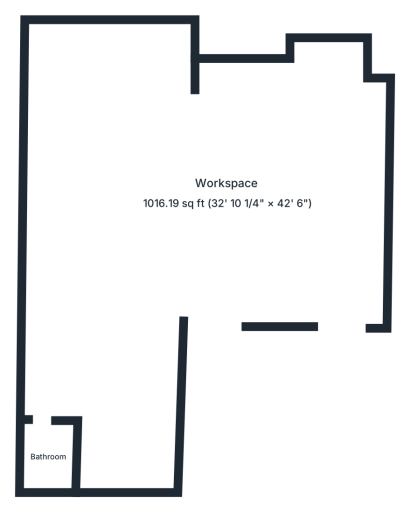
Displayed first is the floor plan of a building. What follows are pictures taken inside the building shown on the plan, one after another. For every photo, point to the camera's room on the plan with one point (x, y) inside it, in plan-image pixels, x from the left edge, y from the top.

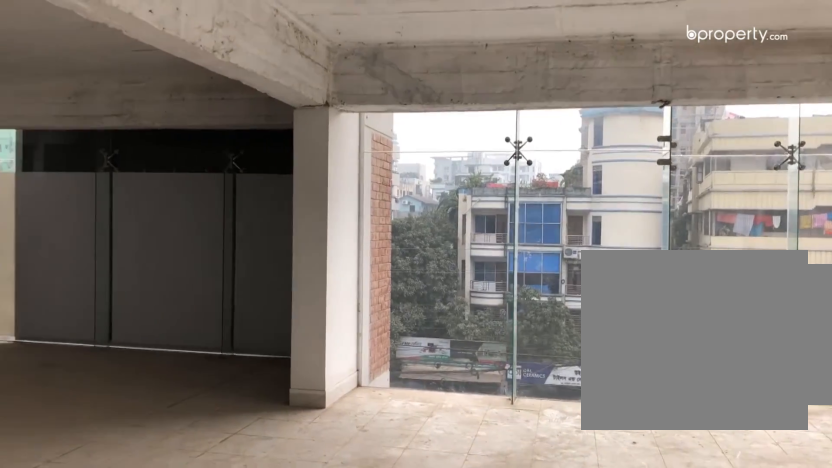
(229, 196)
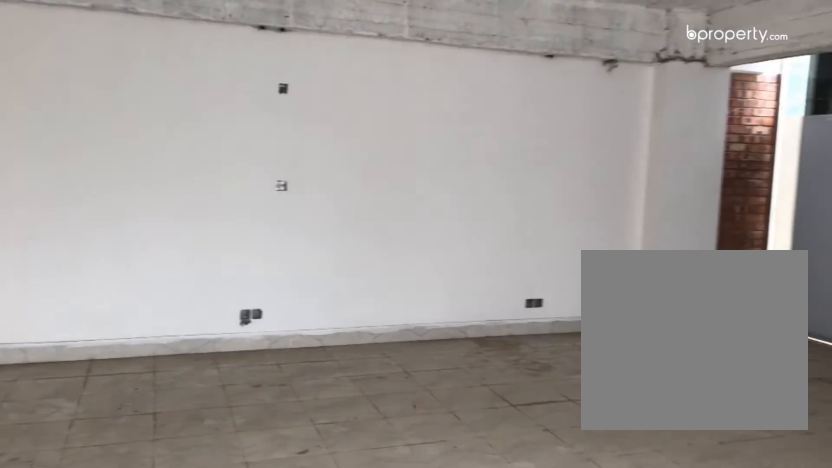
(229, 196)
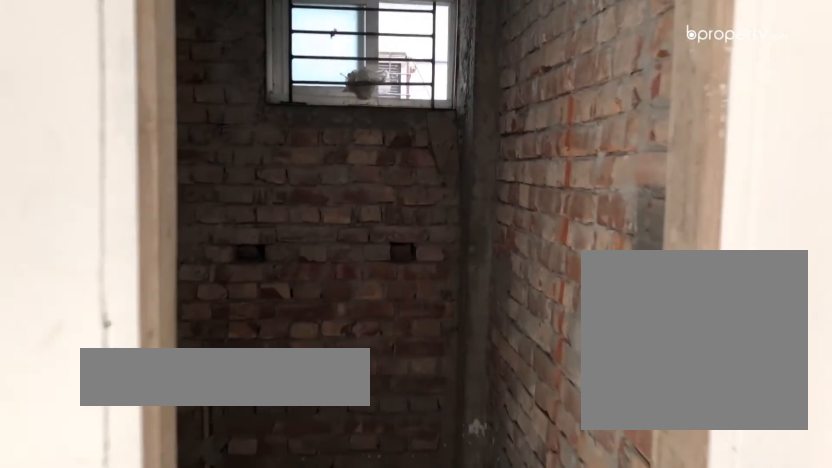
(49, 460)
